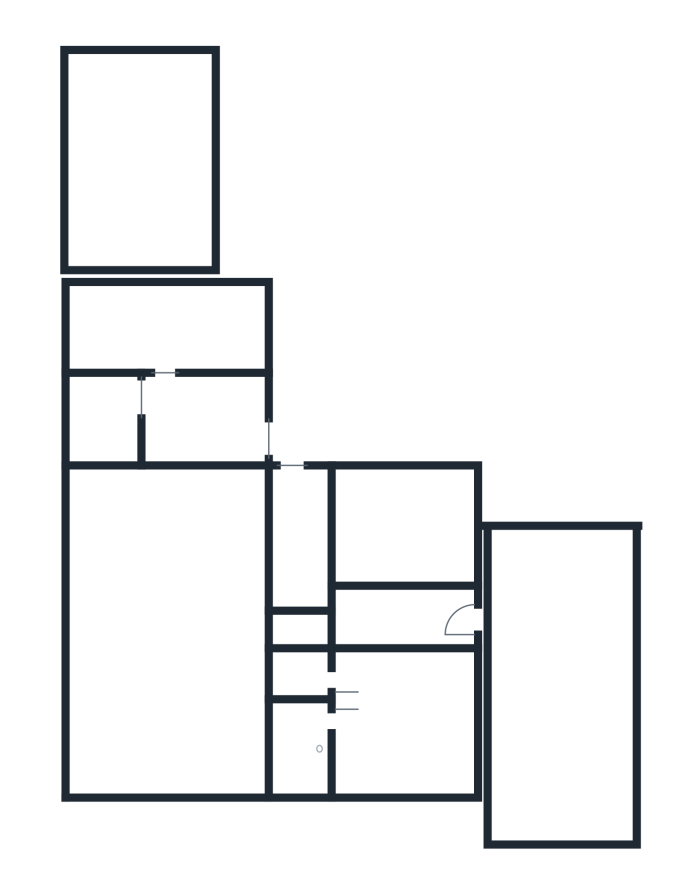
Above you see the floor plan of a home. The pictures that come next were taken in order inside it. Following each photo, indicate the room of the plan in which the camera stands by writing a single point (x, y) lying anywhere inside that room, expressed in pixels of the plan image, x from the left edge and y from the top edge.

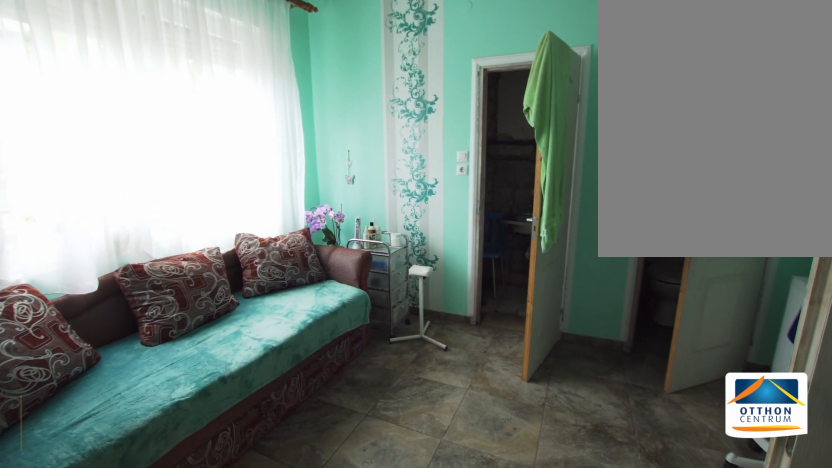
(398, 728)
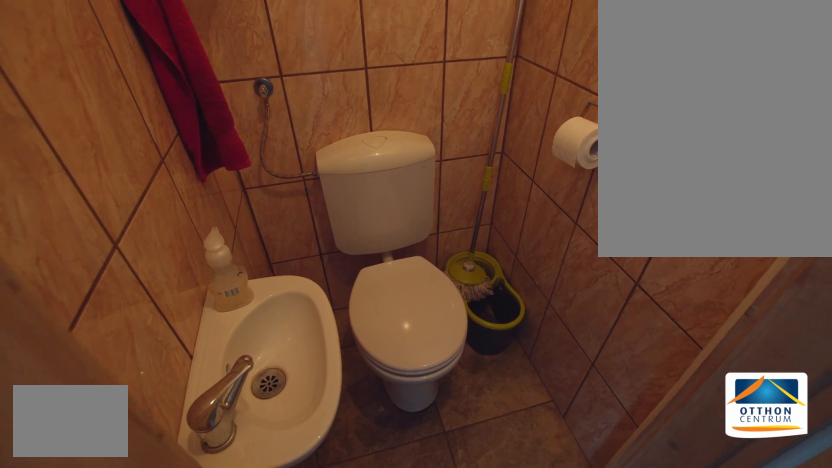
(297, 674)
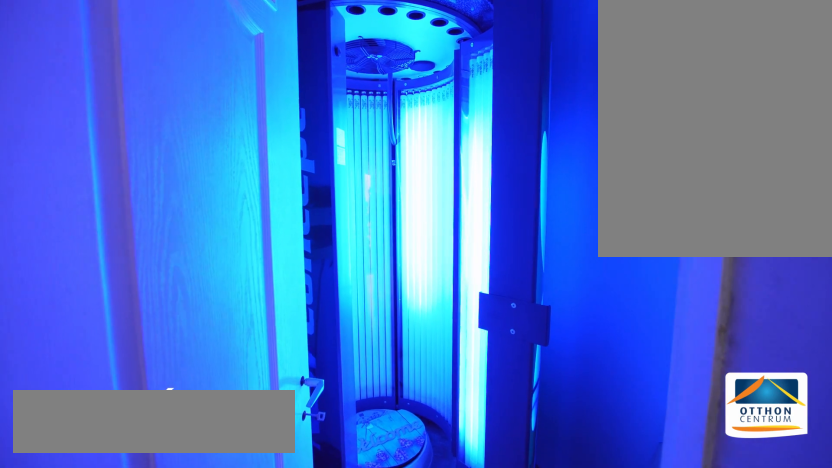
(297, 627)
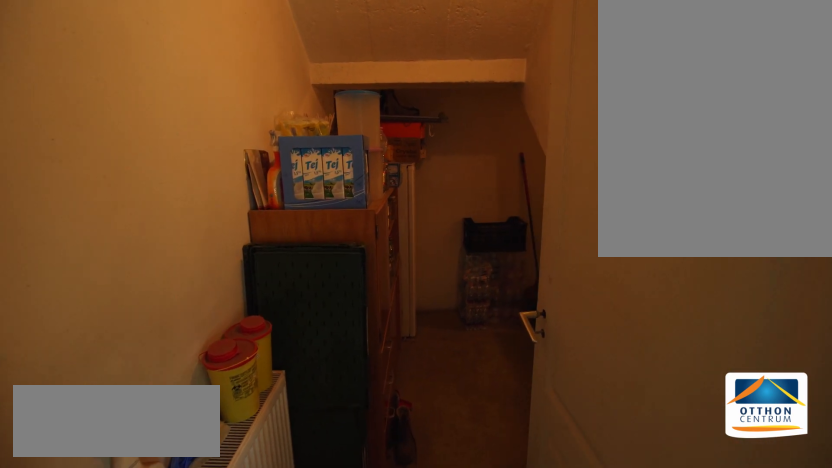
(296, 537)
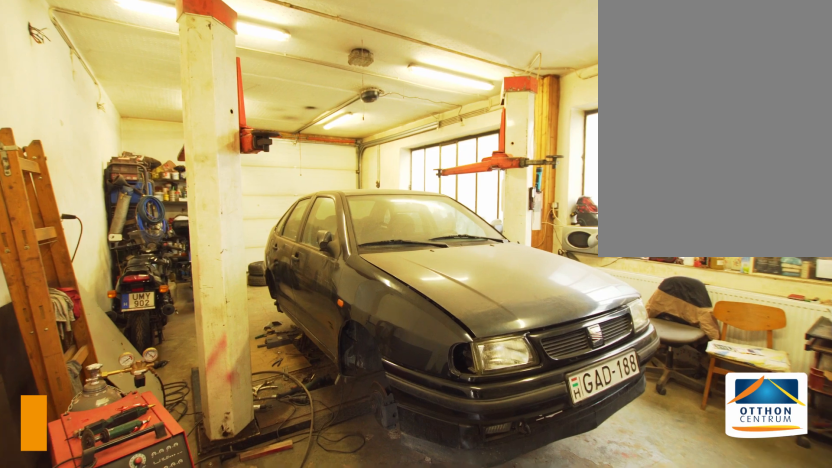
(170, 636)
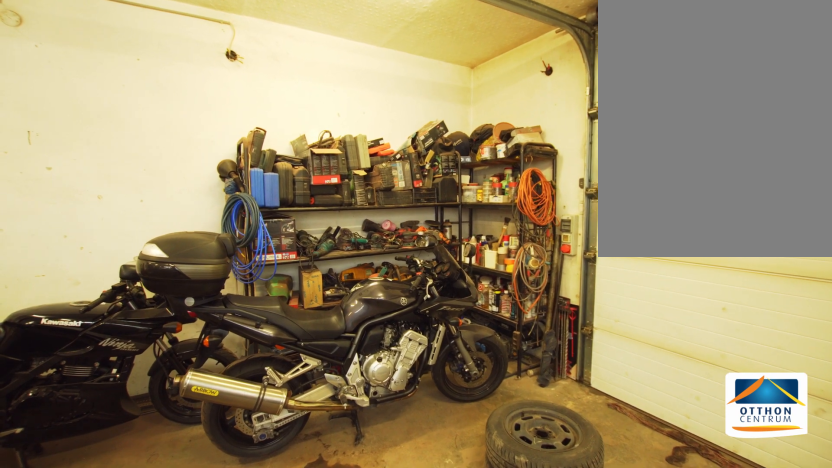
(169, 636)
